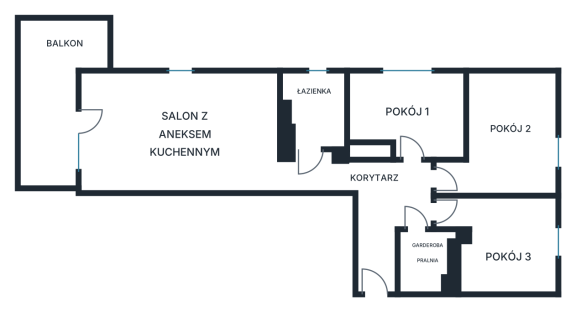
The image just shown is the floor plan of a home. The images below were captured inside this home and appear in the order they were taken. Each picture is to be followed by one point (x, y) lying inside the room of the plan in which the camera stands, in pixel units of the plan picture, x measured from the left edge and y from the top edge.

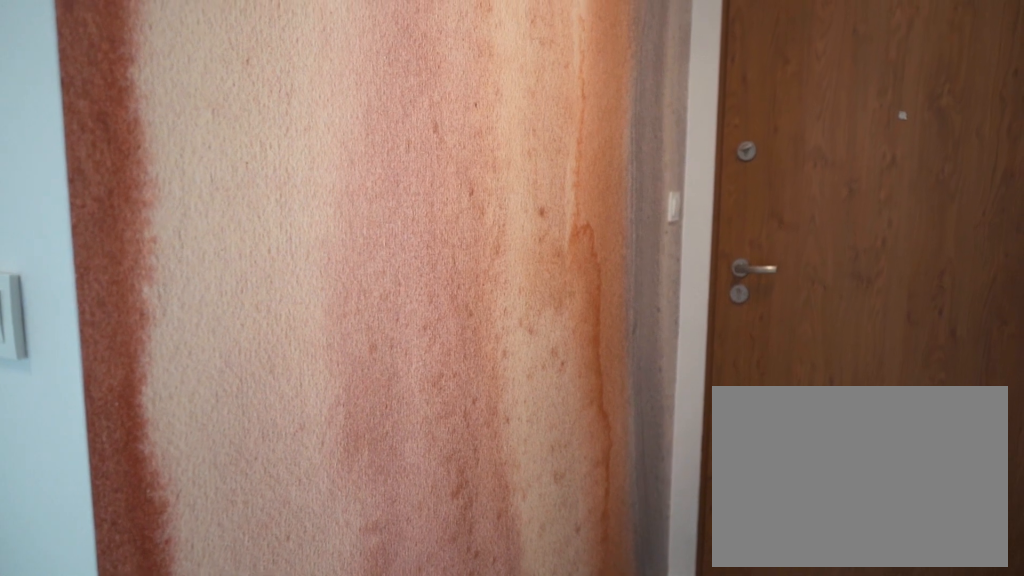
(370, 201)
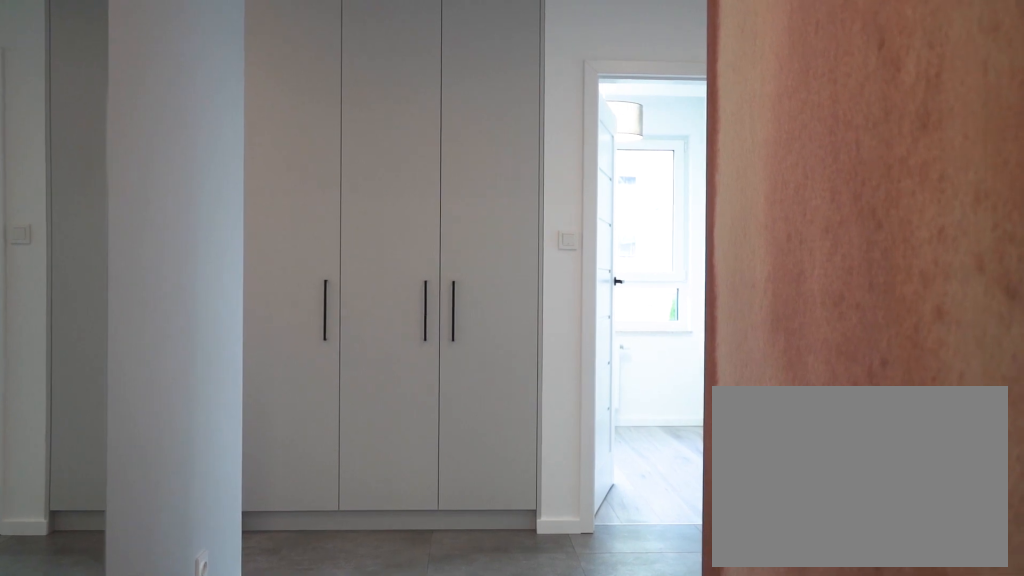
(370, 201)
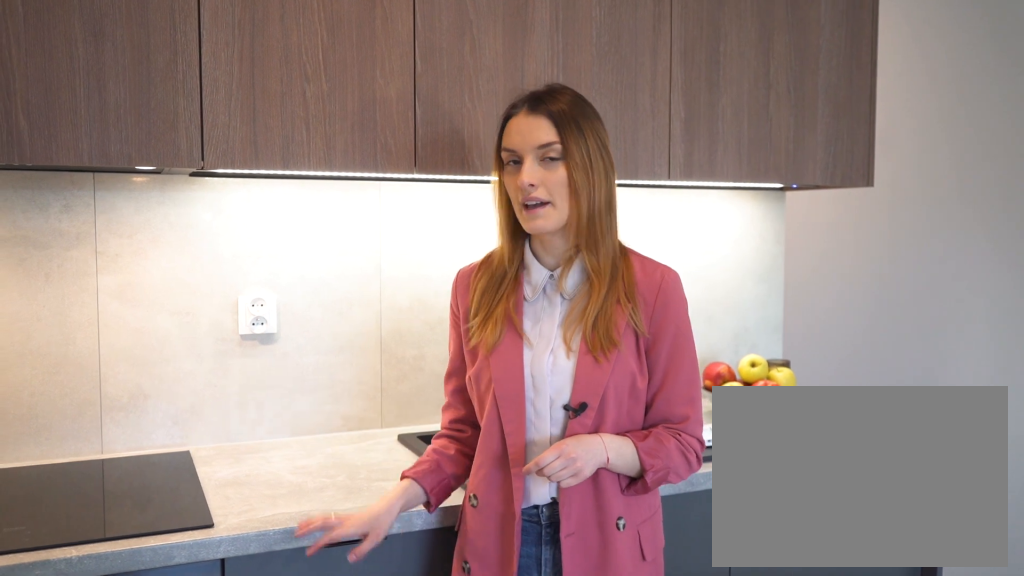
(178, 132)
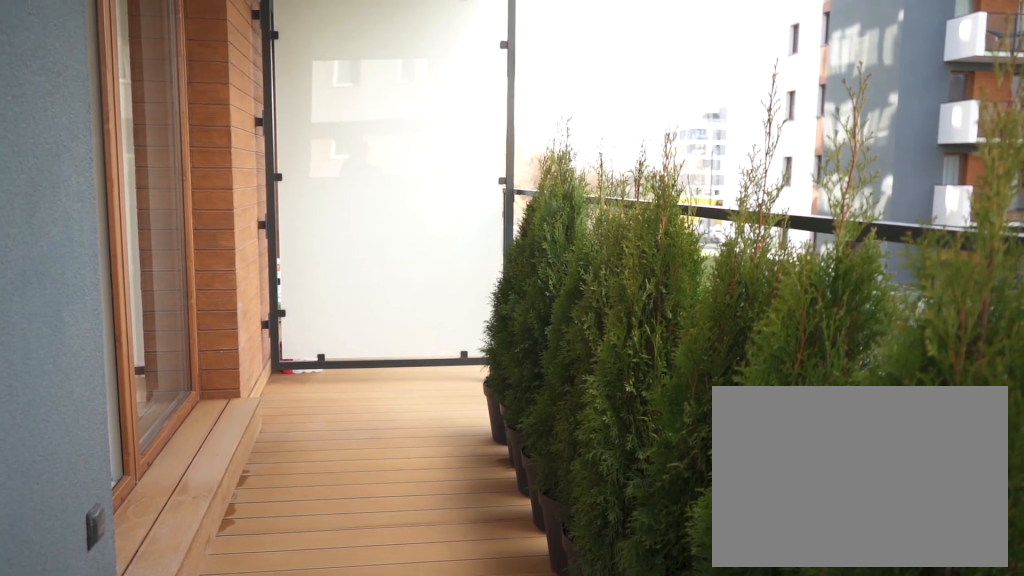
(55, 94)
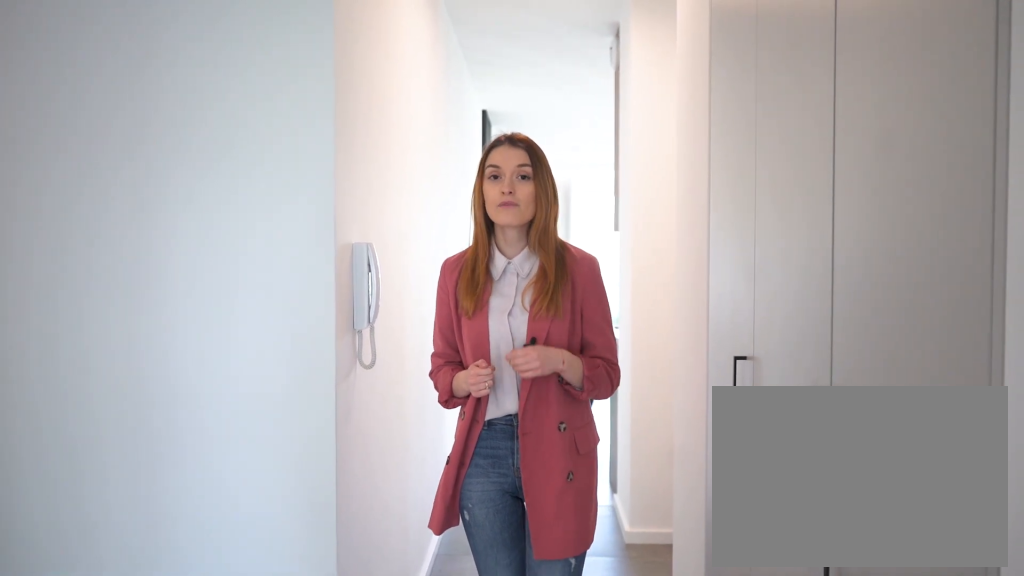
(370, 201)
